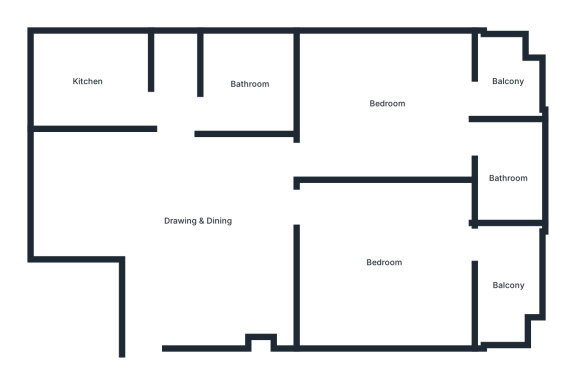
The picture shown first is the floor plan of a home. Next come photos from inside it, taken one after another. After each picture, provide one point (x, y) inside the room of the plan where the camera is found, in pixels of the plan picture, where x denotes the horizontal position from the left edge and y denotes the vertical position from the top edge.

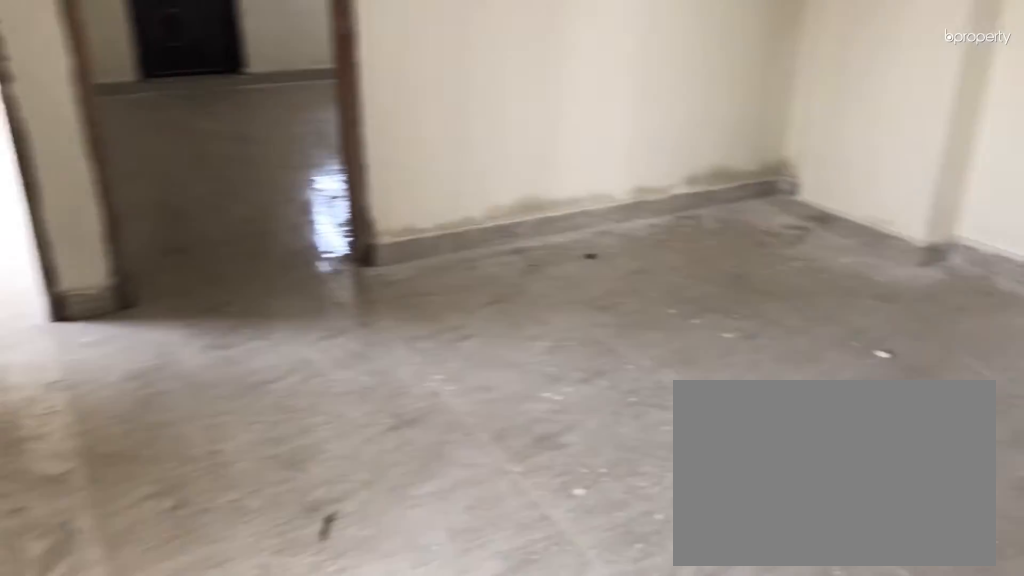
(199, 220)
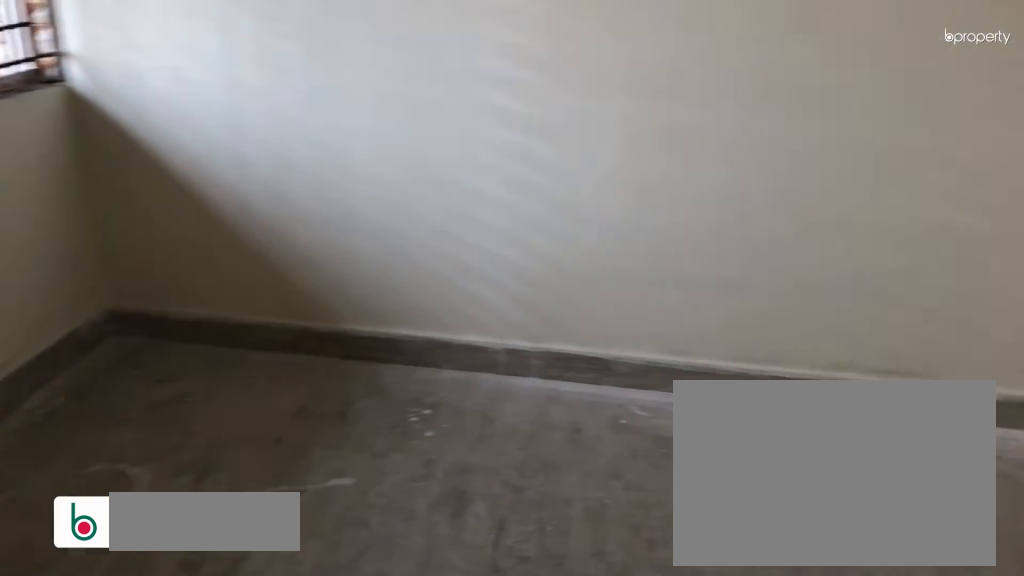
(384, 263)
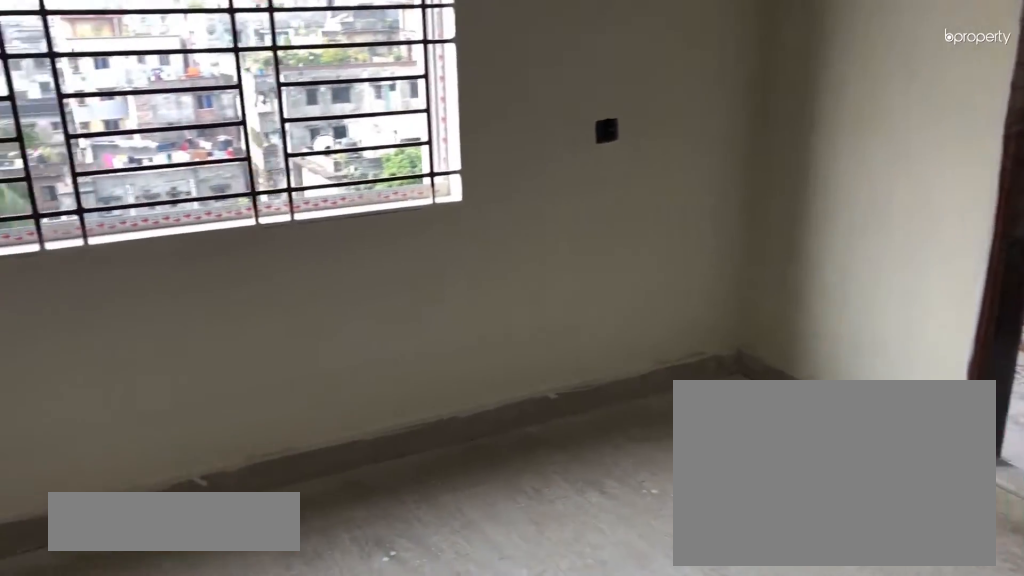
(387, 104)
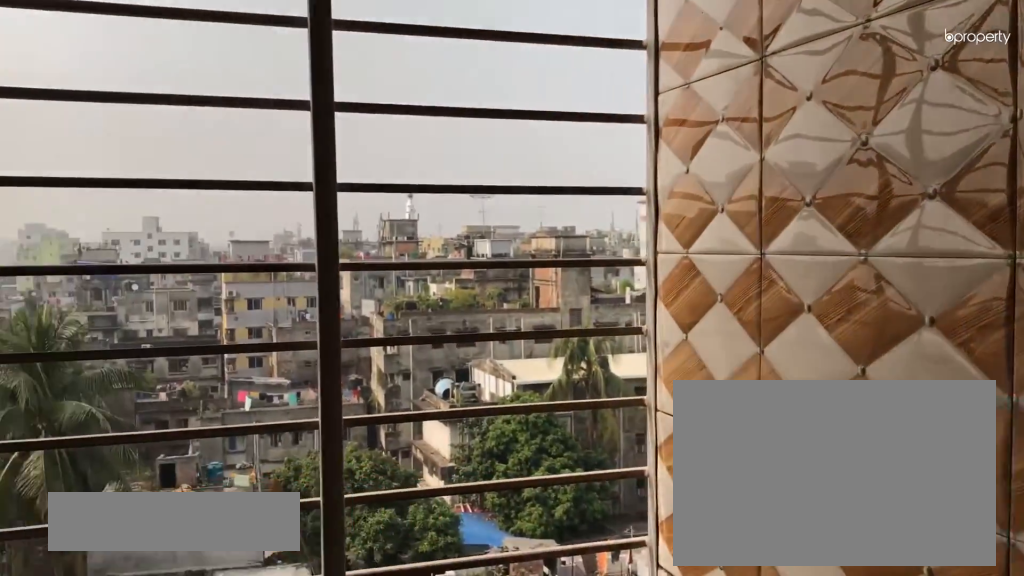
(509, 81)
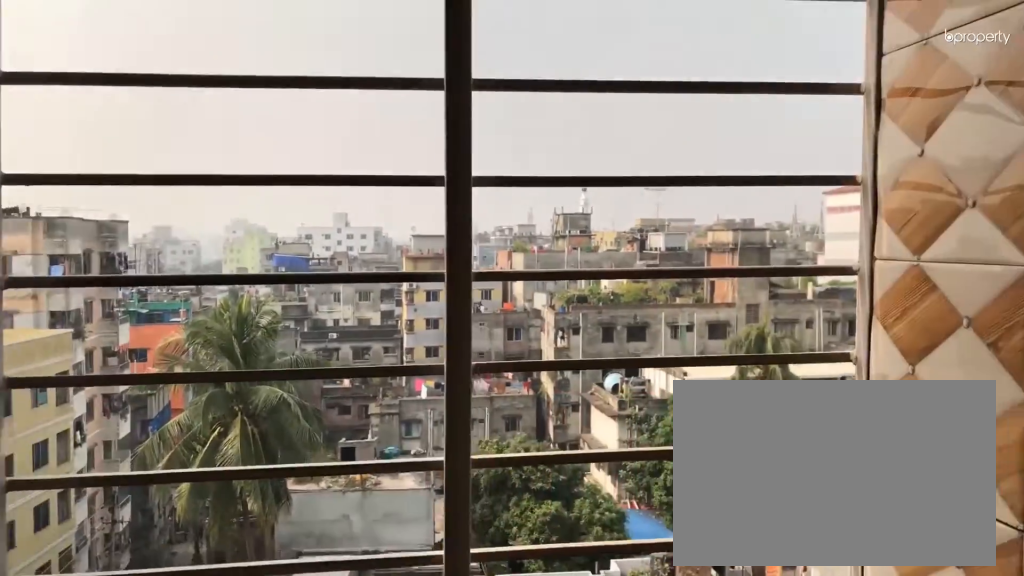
(509, 81)
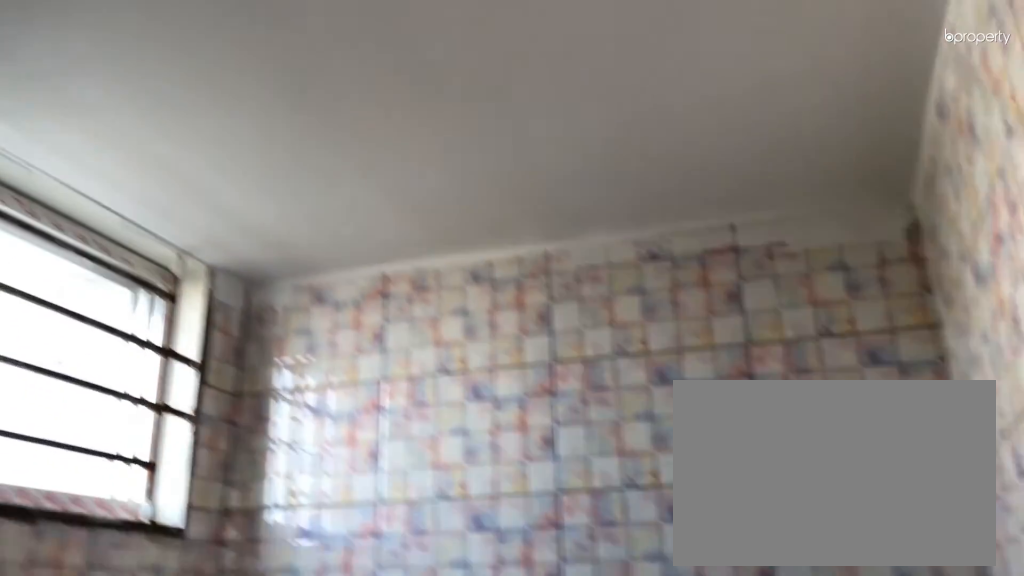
(508, 179)
